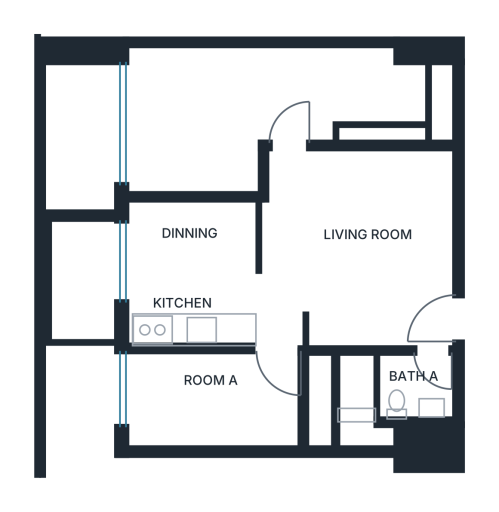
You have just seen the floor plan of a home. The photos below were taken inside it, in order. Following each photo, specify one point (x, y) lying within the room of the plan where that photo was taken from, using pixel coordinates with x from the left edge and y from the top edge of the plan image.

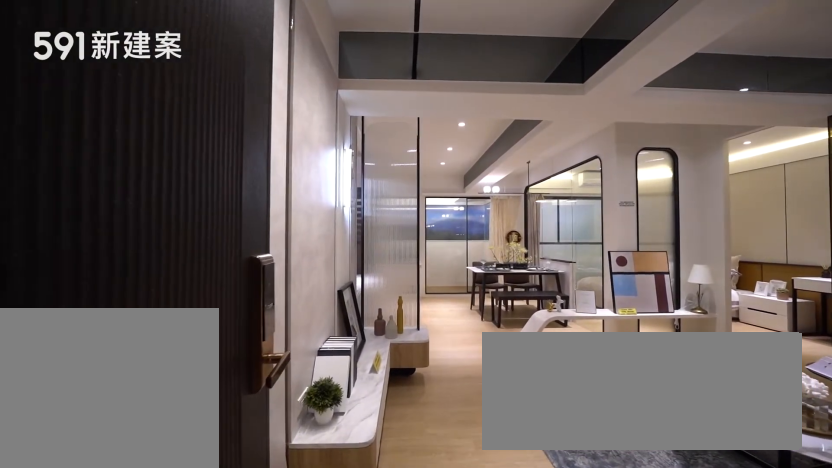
(422, 320)
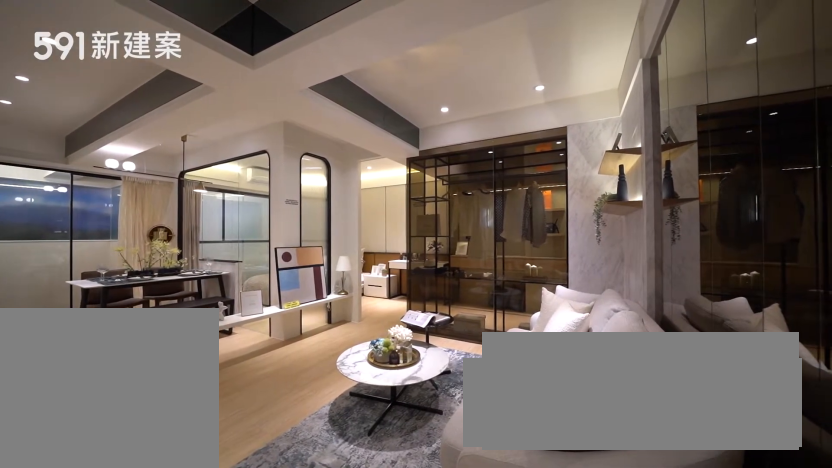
(363, 224)
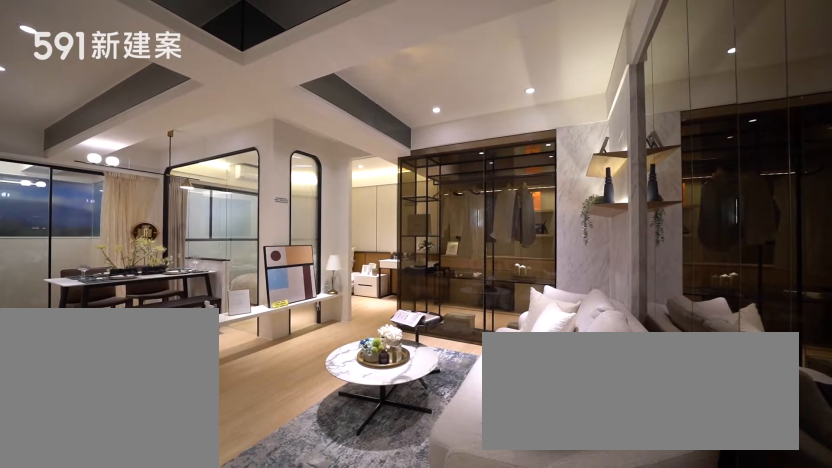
(363, 224)
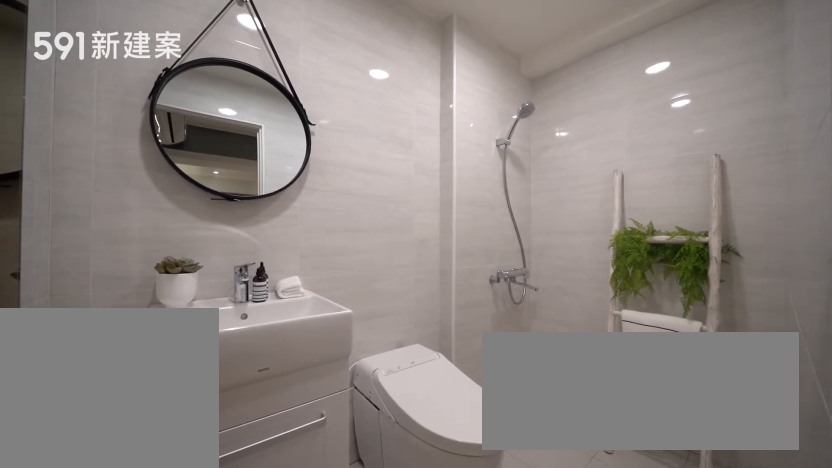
(393, 401)
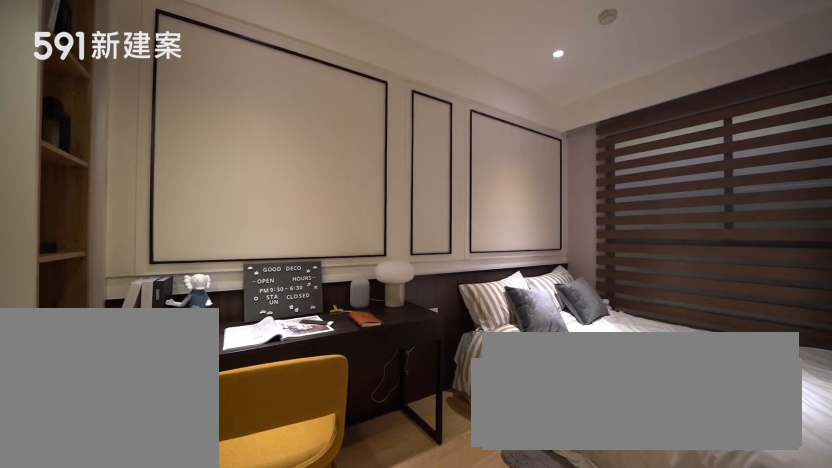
(228, 400)
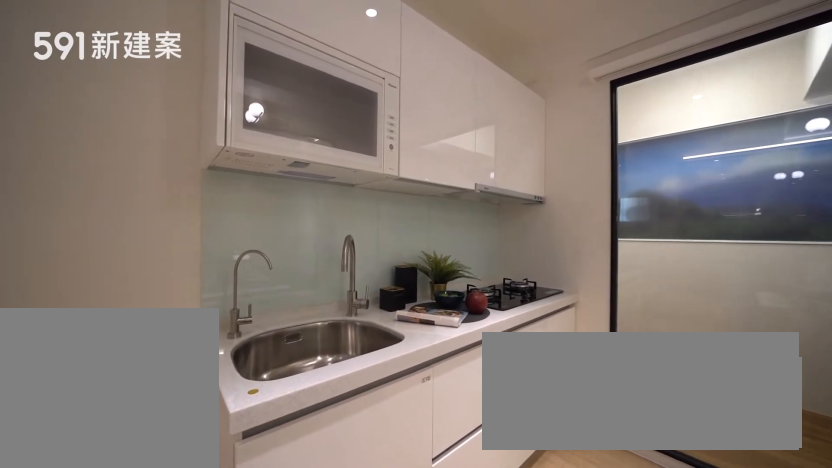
(186, 313)
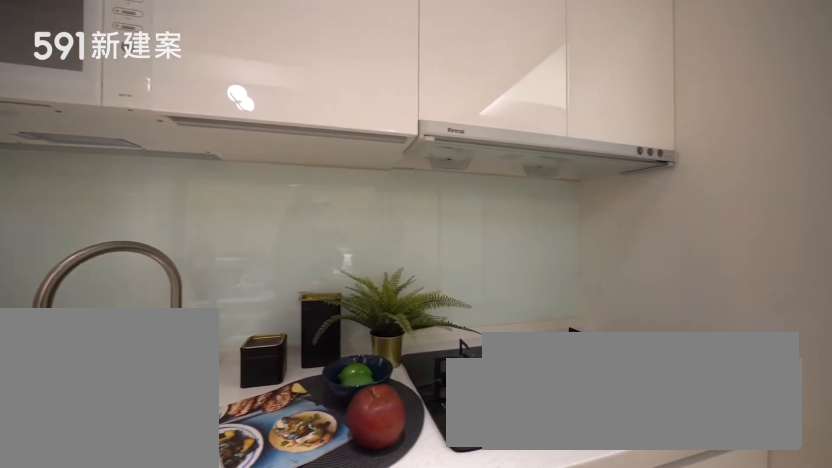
(186, 313)
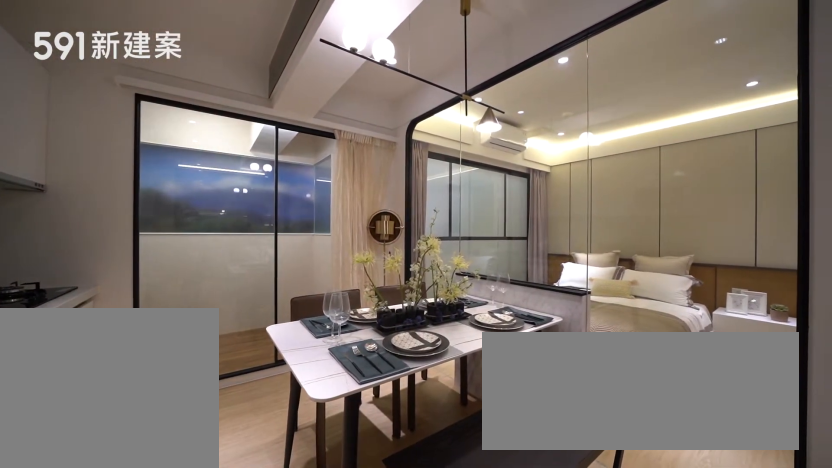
(191, 245)
